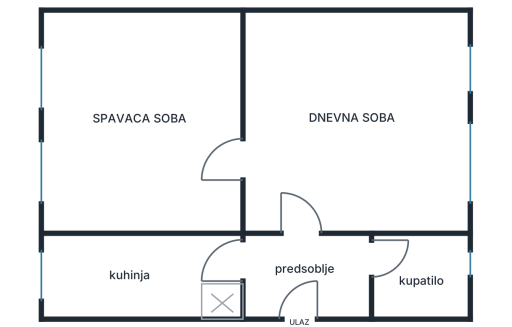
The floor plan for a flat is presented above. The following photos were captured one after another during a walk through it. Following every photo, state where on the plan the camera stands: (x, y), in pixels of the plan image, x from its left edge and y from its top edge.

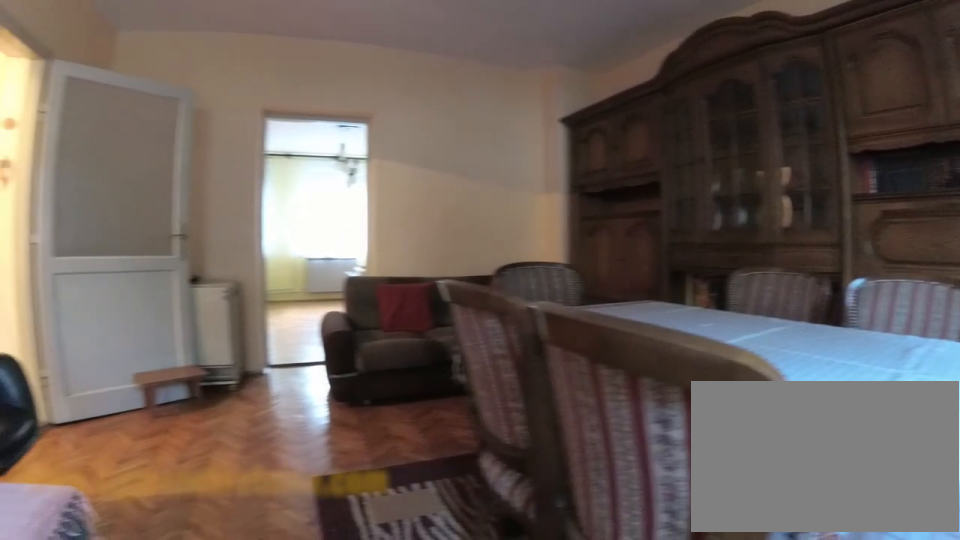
(440, 168)
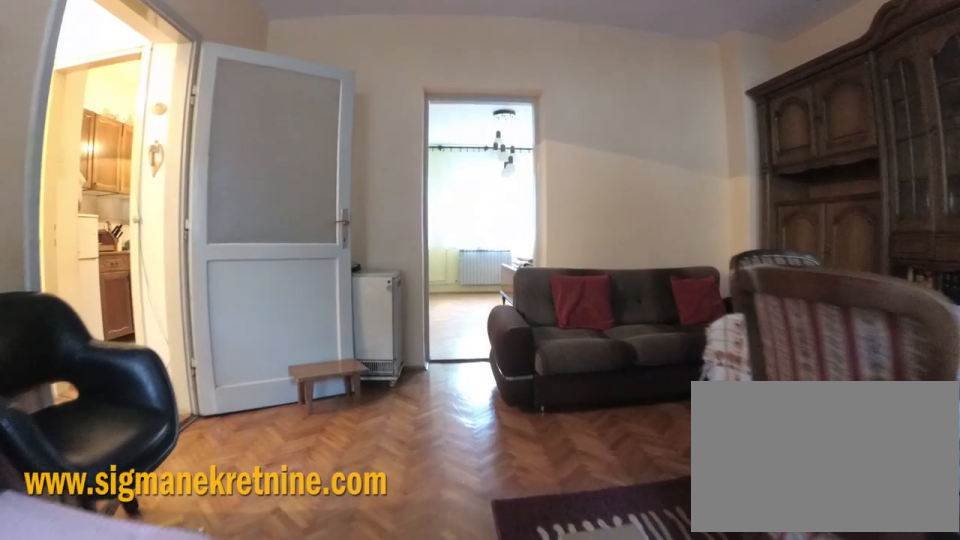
(423, 169)
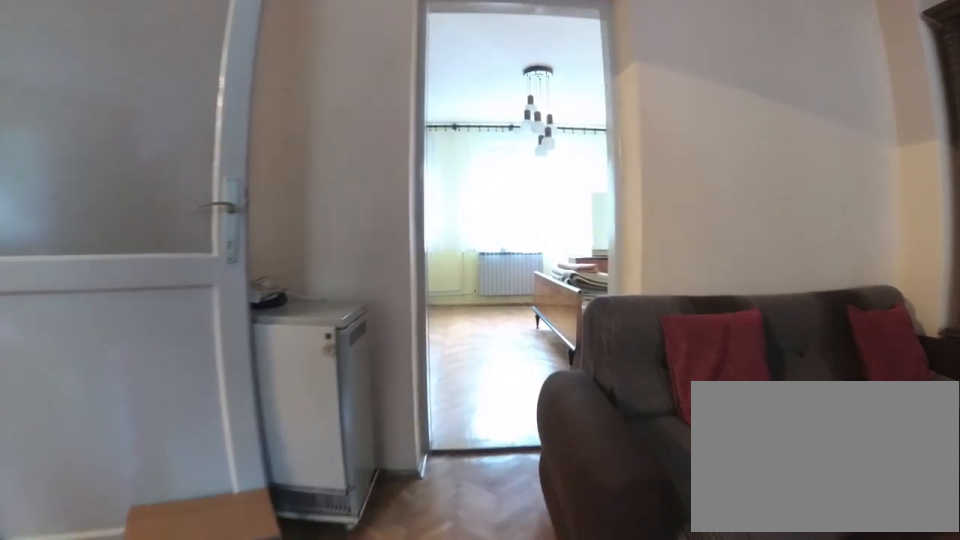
(357, 169)
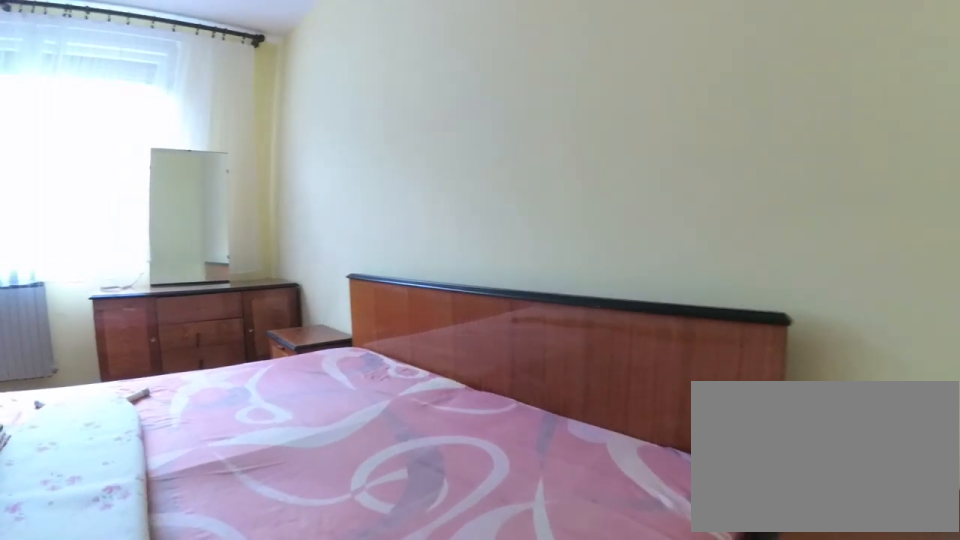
(211, 84)
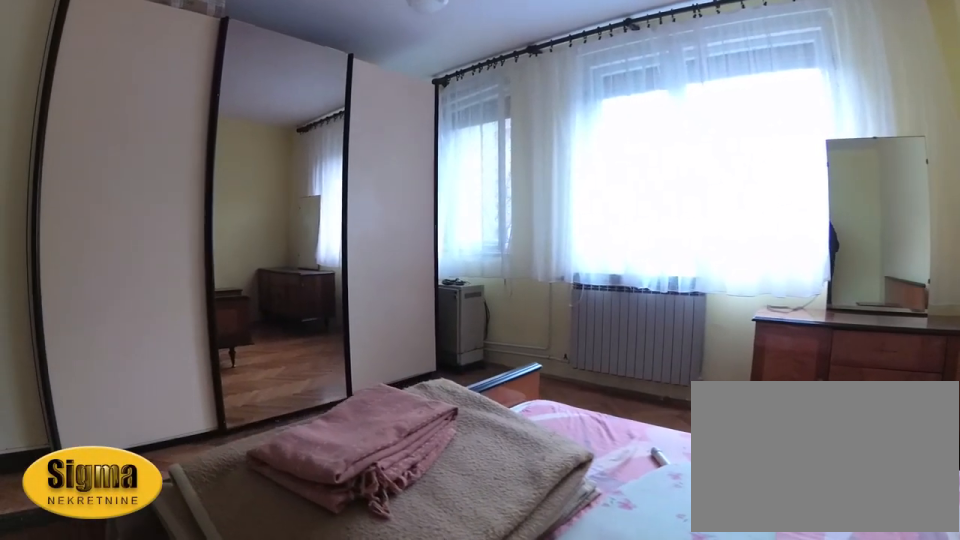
(212, 60)
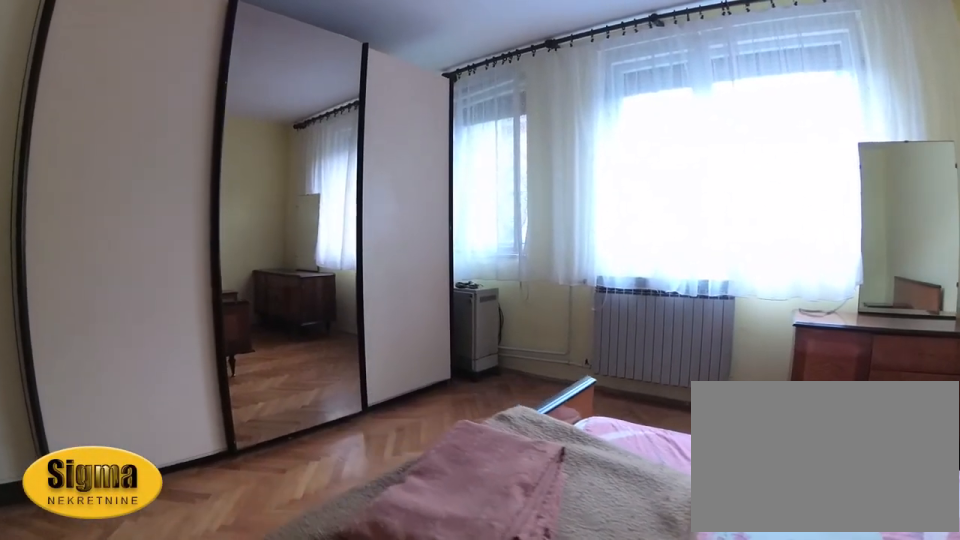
(205, 82)
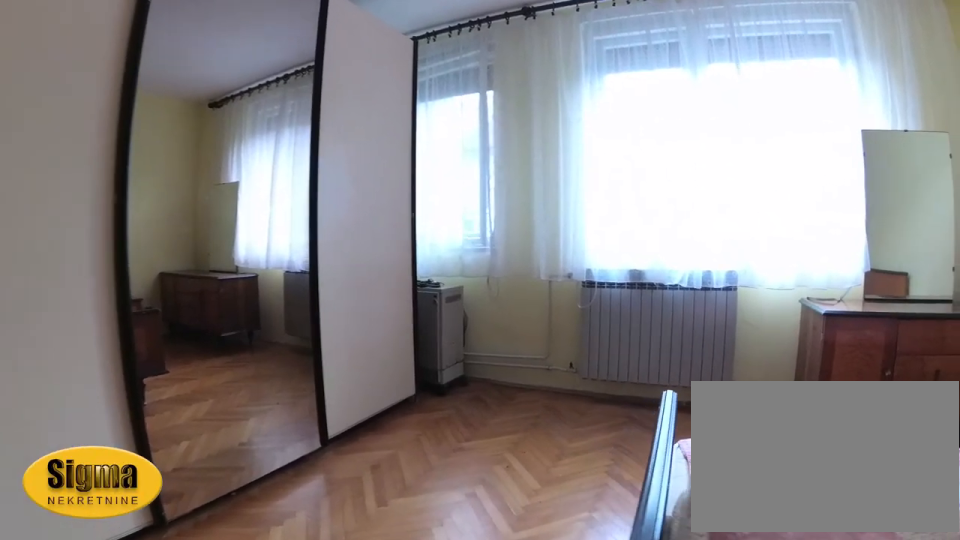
(185, 127)
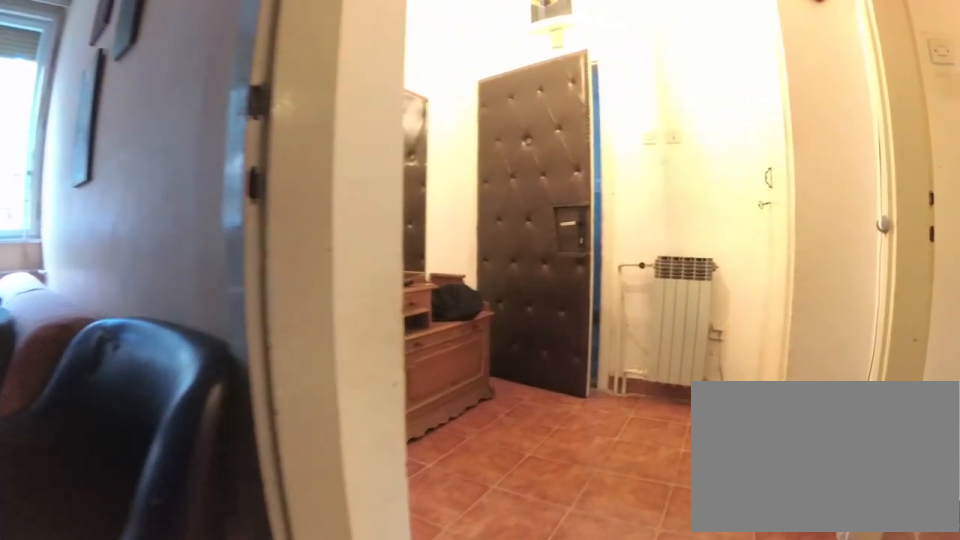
(300, 199)
